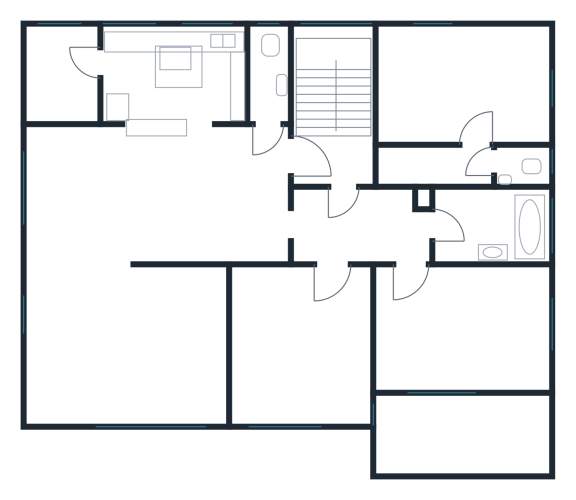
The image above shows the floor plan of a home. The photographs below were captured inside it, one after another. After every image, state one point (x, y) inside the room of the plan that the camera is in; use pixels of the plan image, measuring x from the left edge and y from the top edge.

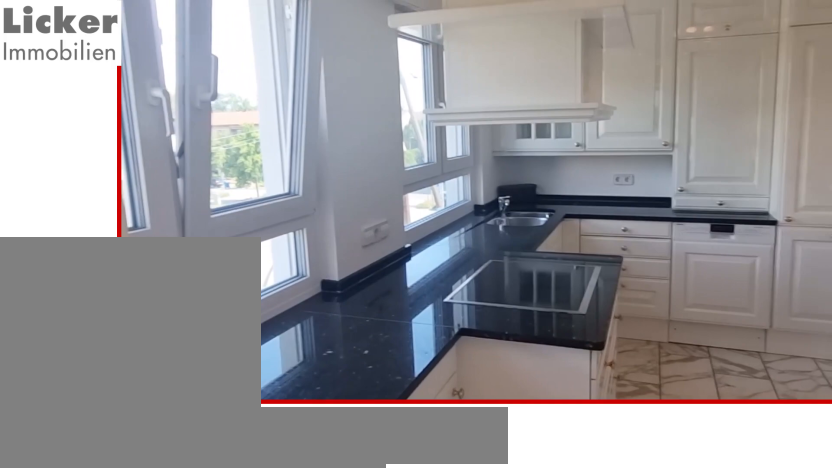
(171, 73)
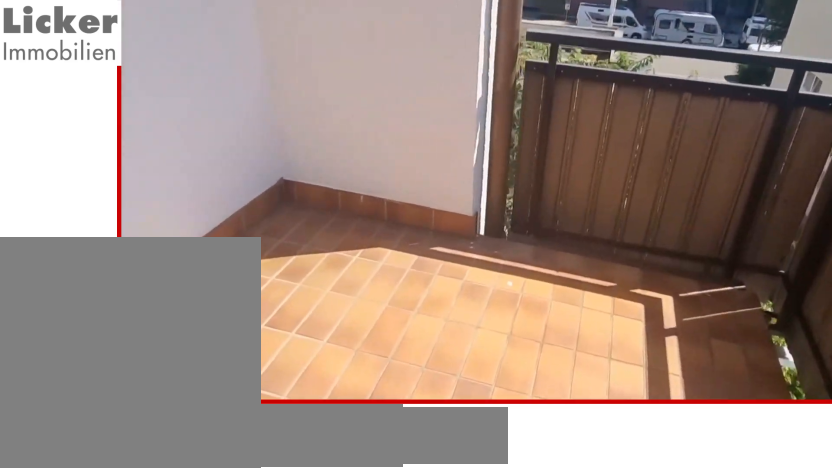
(467, 433)
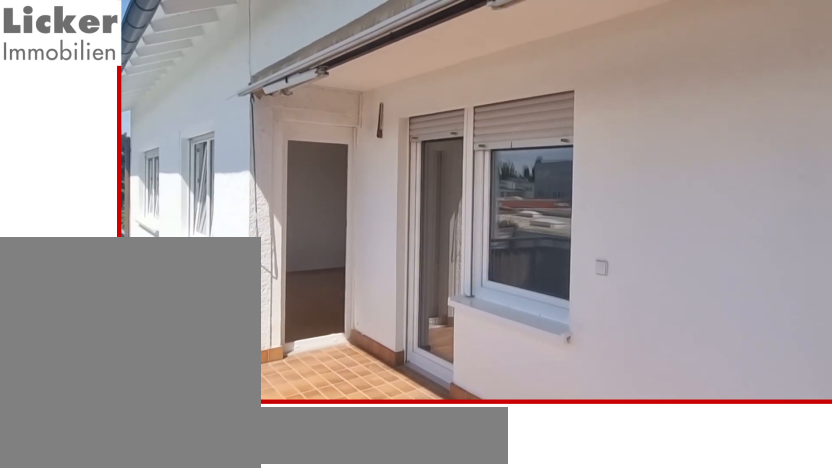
(467, 433)
